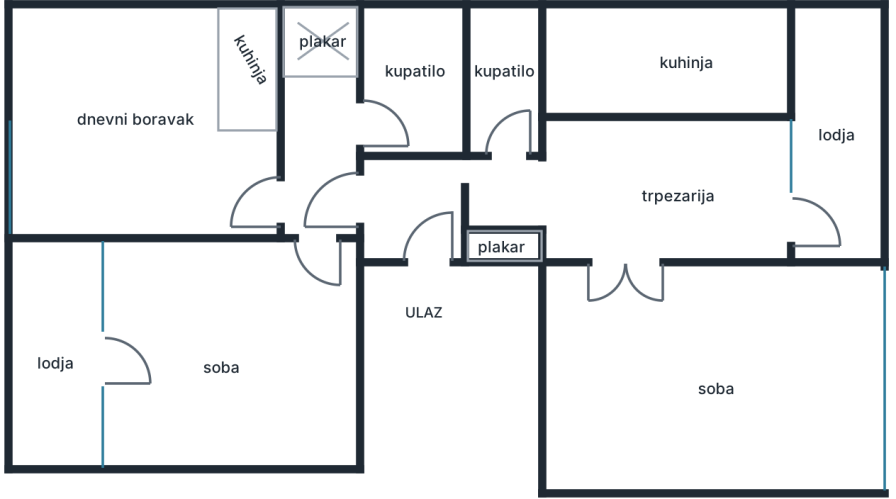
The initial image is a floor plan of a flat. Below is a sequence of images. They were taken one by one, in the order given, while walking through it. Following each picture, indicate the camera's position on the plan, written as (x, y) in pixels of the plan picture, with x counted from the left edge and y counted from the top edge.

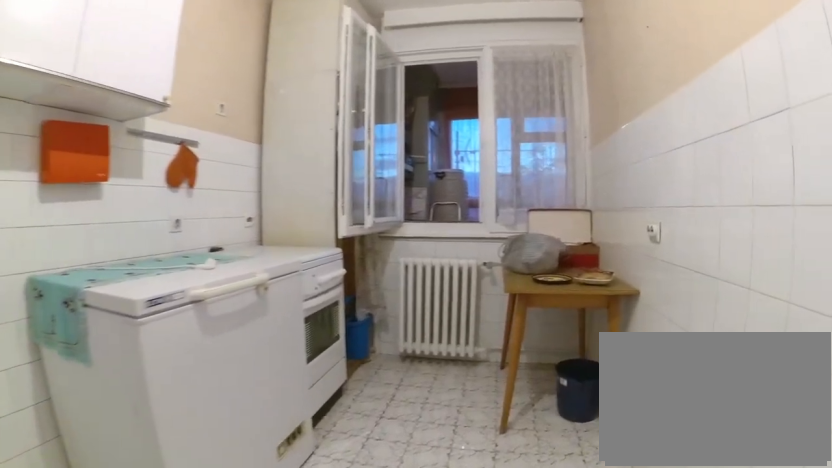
(588, 70)
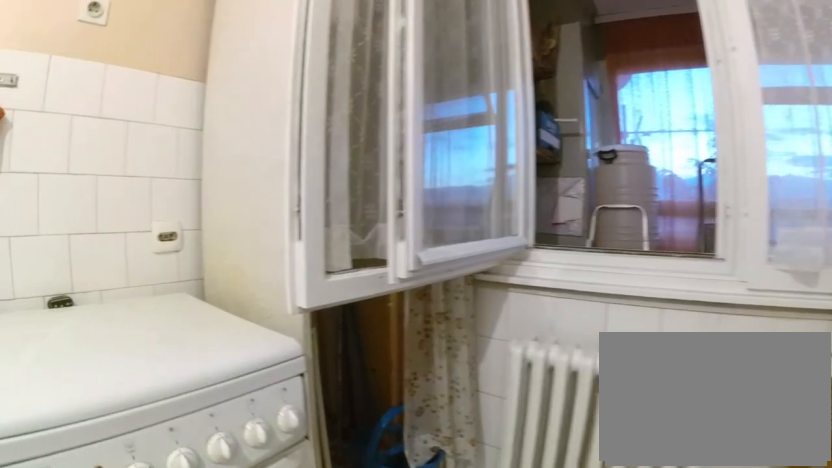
(719, 71)
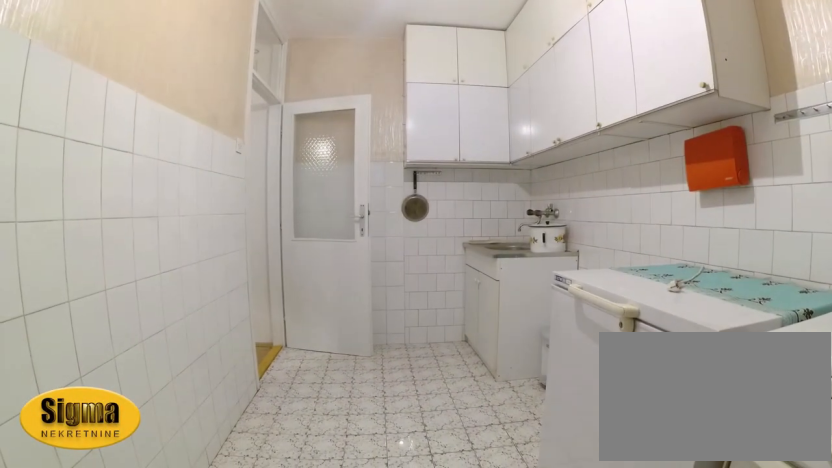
(765, 70)
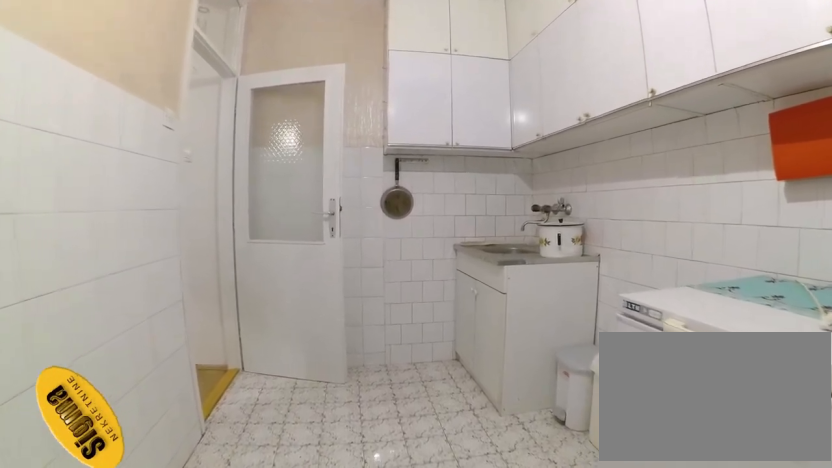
(705, 70)
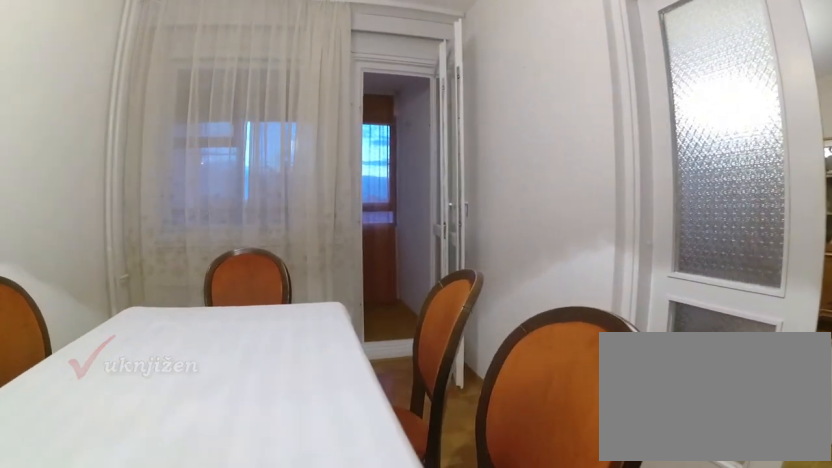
(594, 179)
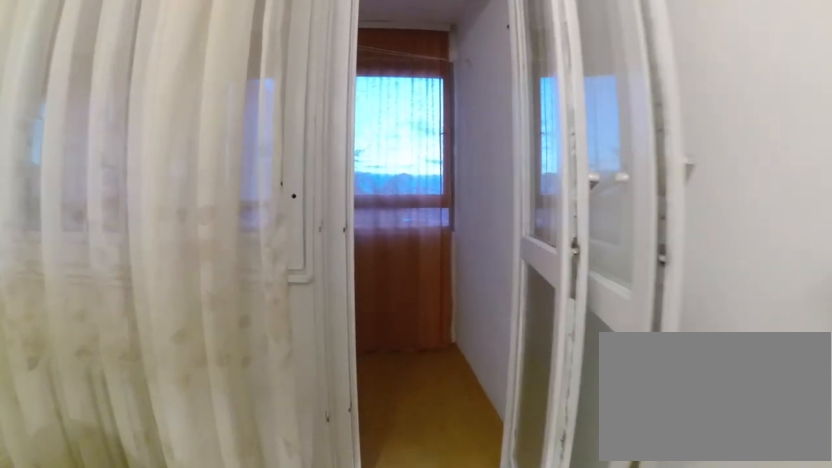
(705, 209)
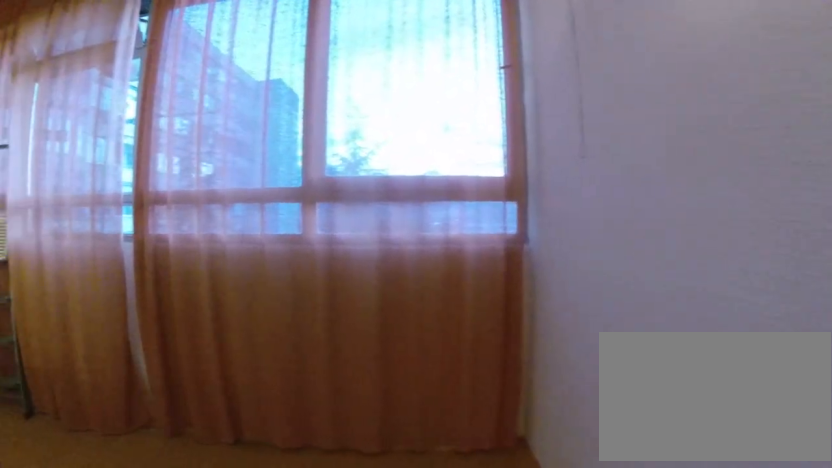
(763, 228)
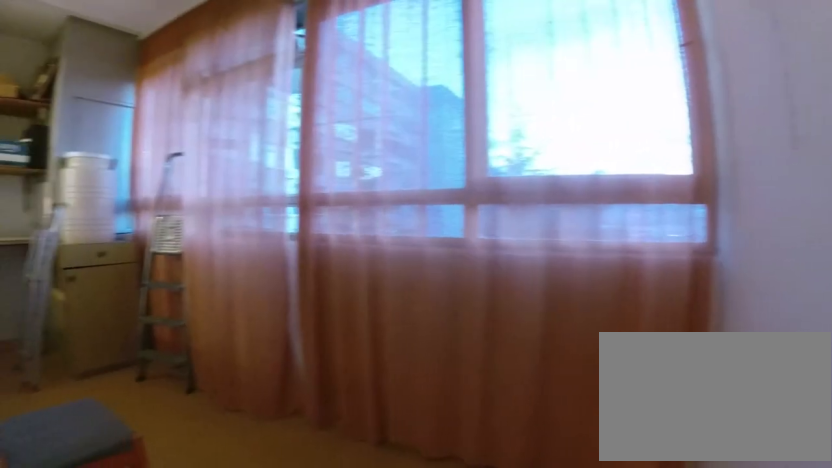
(779, 231)
